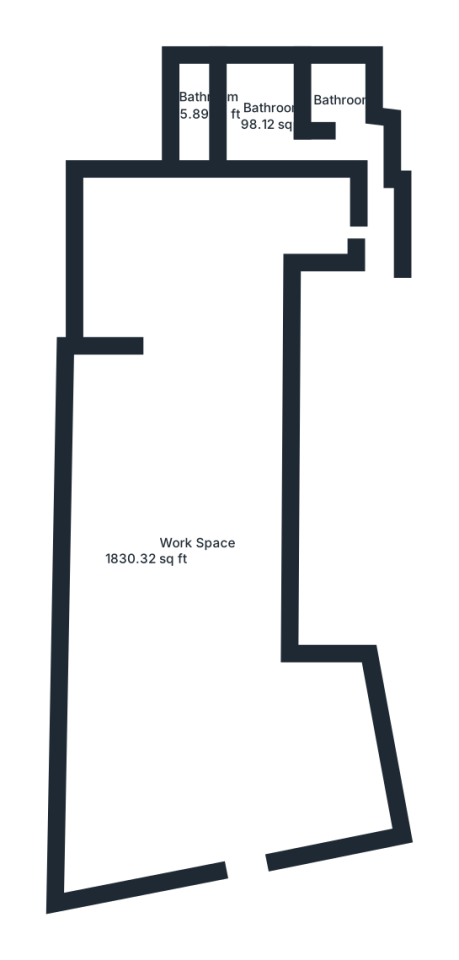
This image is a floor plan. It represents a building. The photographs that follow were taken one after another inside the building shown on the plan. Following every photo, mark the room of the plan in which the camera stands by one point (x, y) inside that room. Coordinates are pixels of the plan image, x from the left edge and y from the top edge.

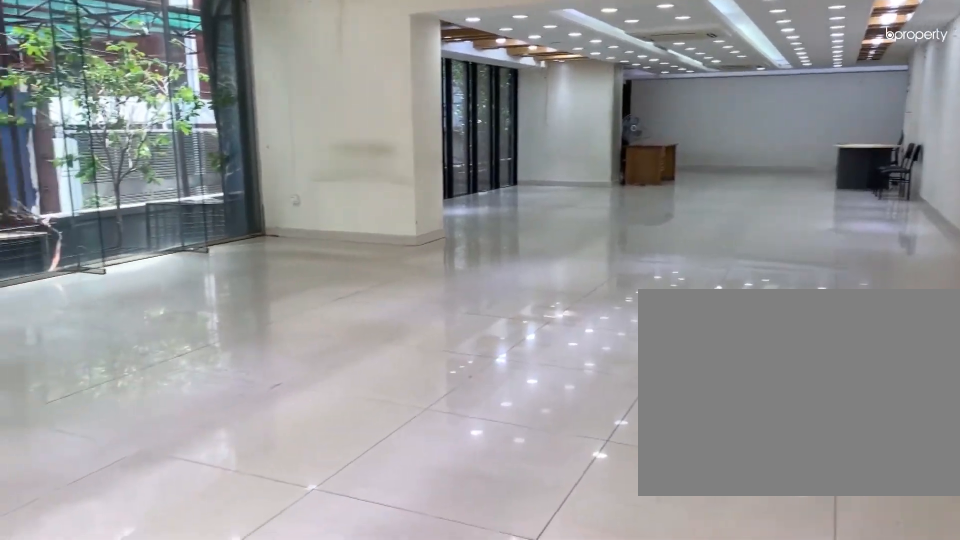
(184, 742)
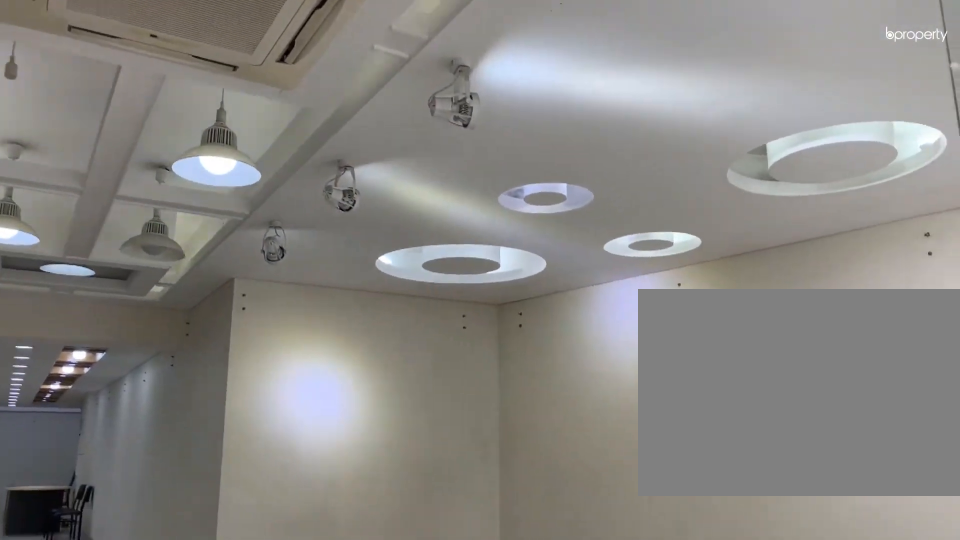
(186, 689)
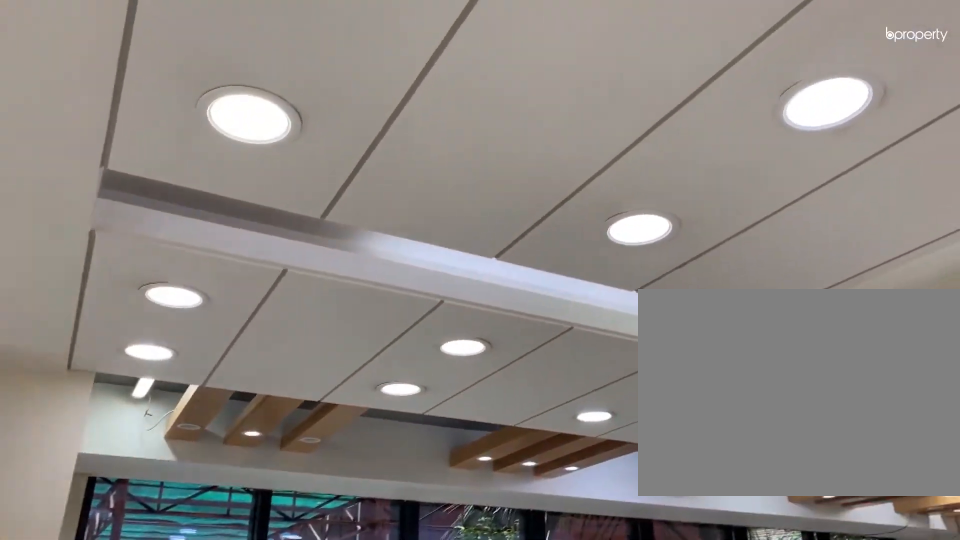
(177, 514)
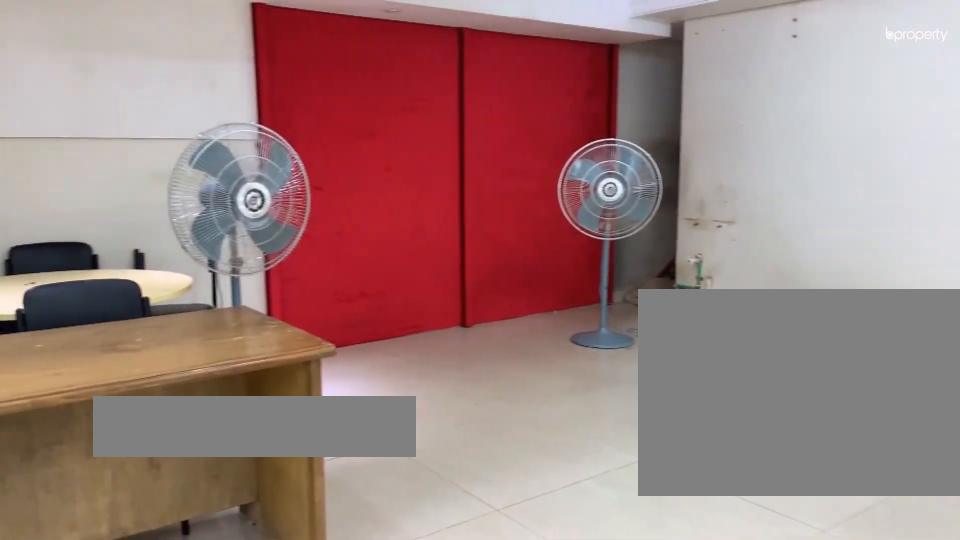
(193, 266)
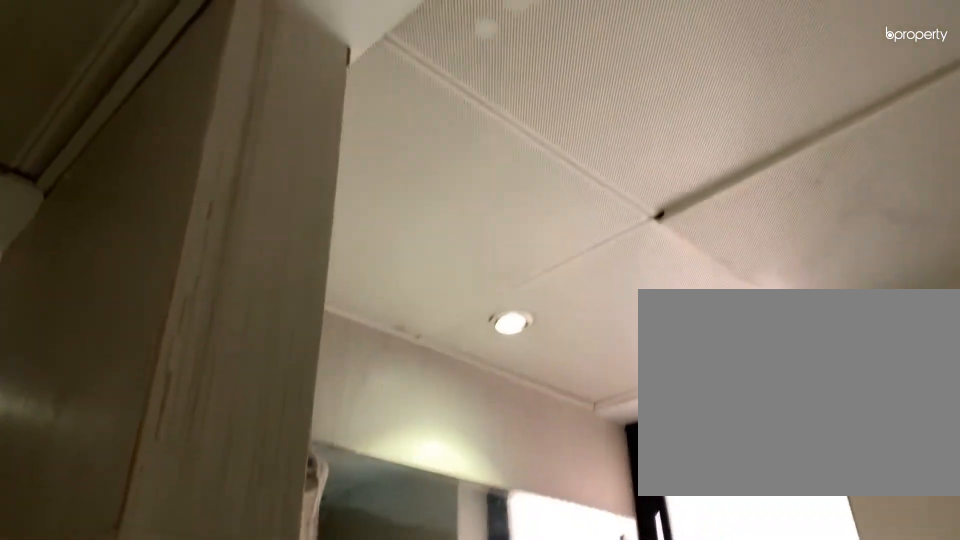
(256, 114)
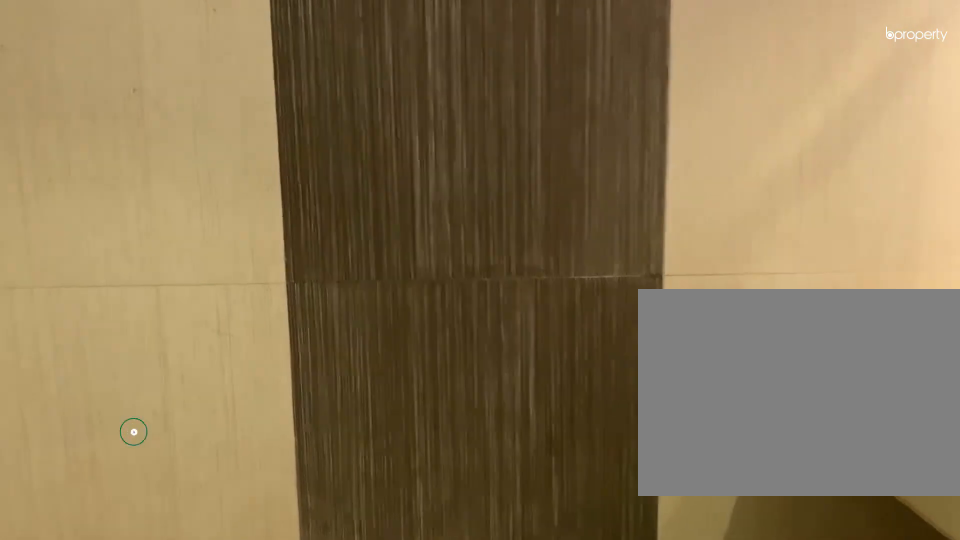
(256, 114)
